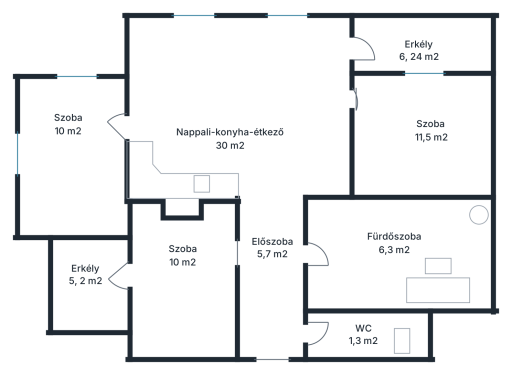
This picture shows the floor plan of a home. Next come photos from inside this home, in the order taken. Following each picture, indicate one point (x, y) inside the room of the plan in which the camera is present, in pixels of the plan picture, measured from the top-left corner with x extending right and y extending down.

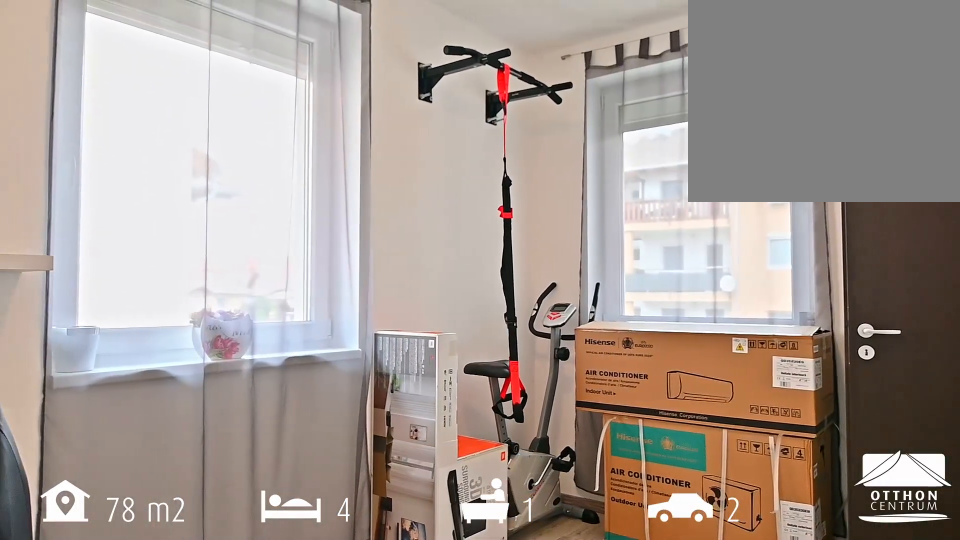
(71, 155)
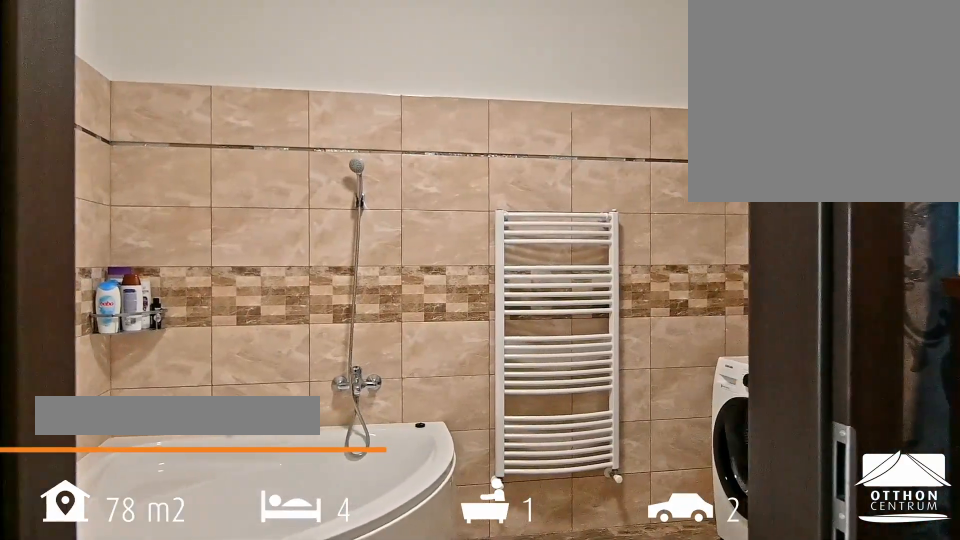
(401, 256)
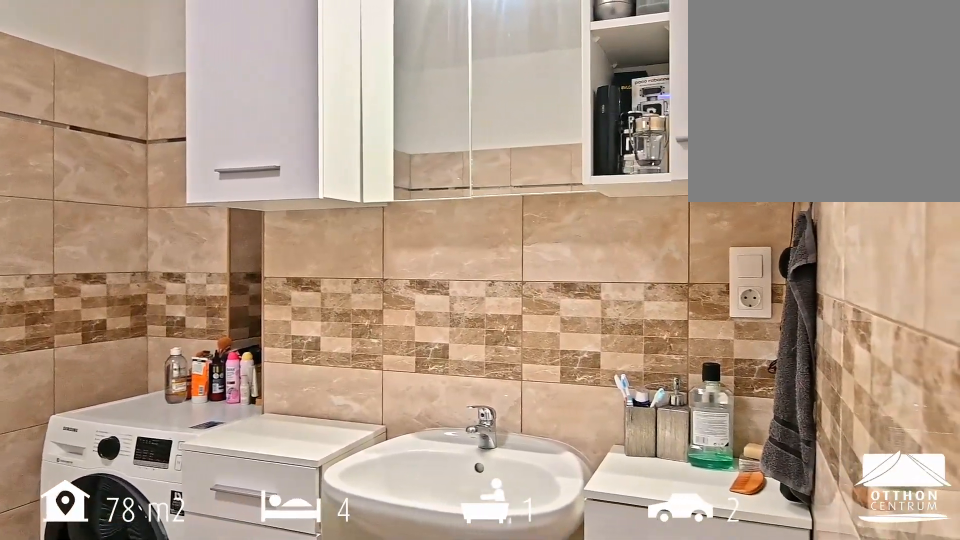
(401, 256)
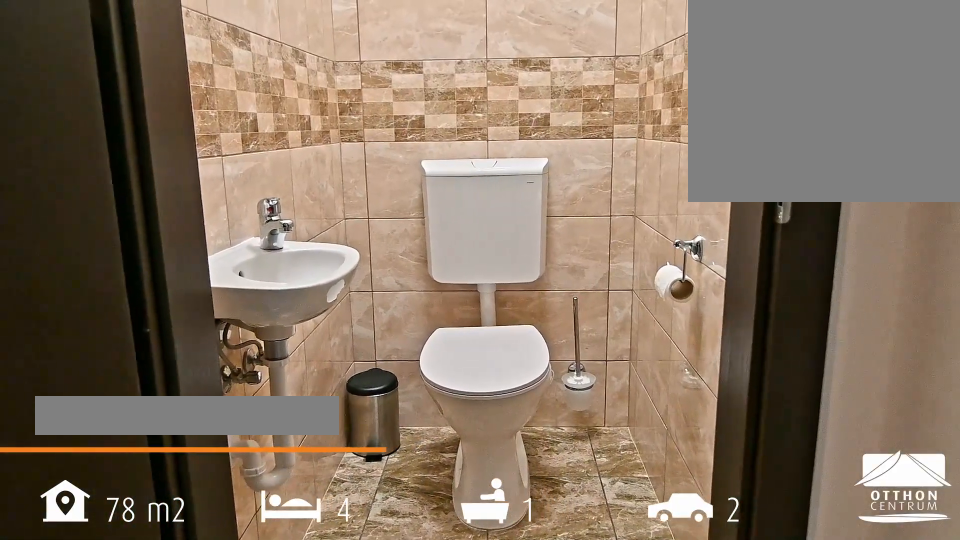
(362, 337)
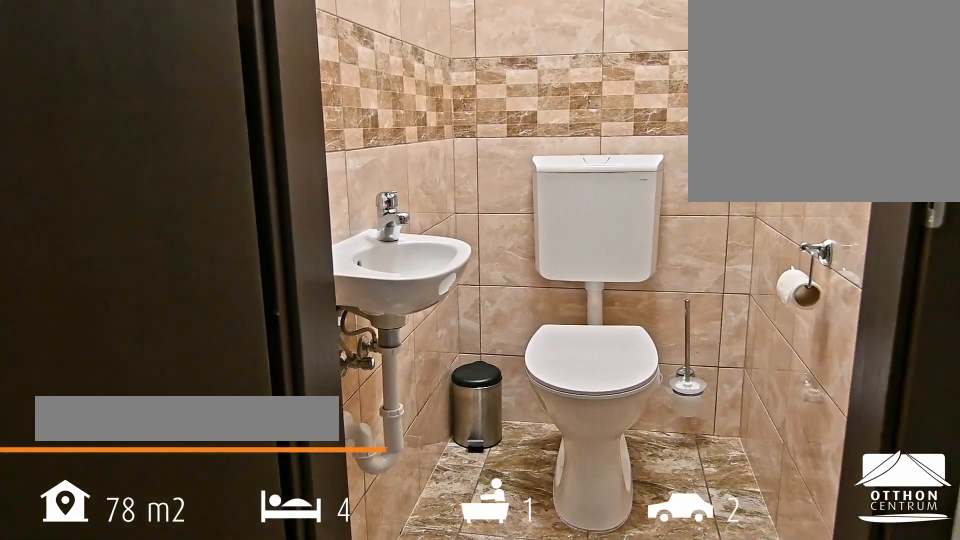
(362, 337)
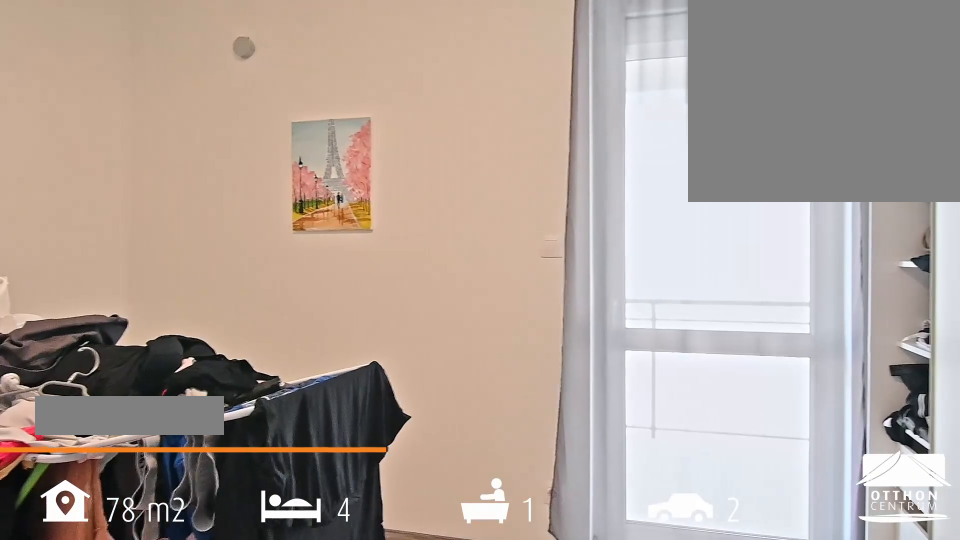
(189, 279)
